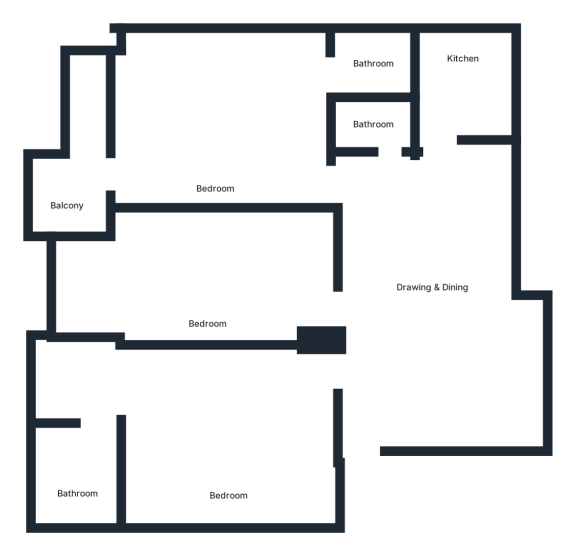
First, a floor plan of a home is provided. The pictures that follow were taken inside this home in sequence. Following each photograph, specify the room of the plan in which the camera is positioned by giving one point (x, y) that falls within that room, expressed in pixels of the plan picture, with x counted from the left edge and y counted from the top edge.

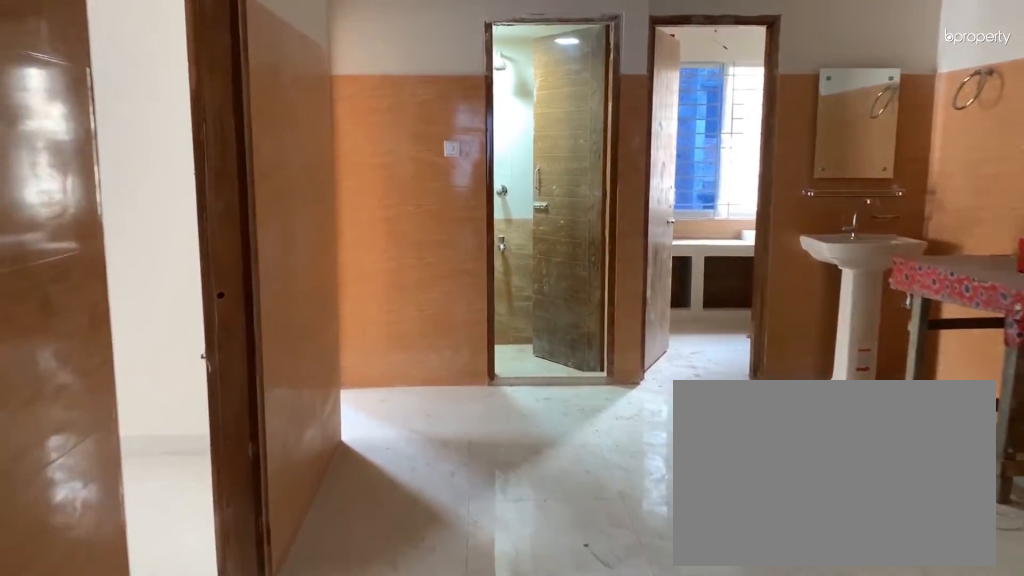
(364, 414)
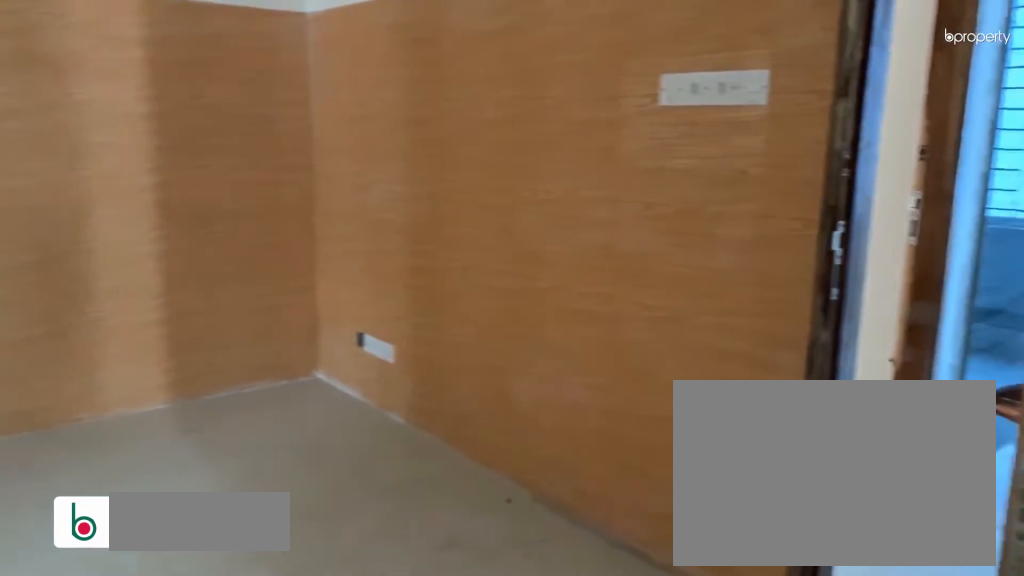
(440, 282)
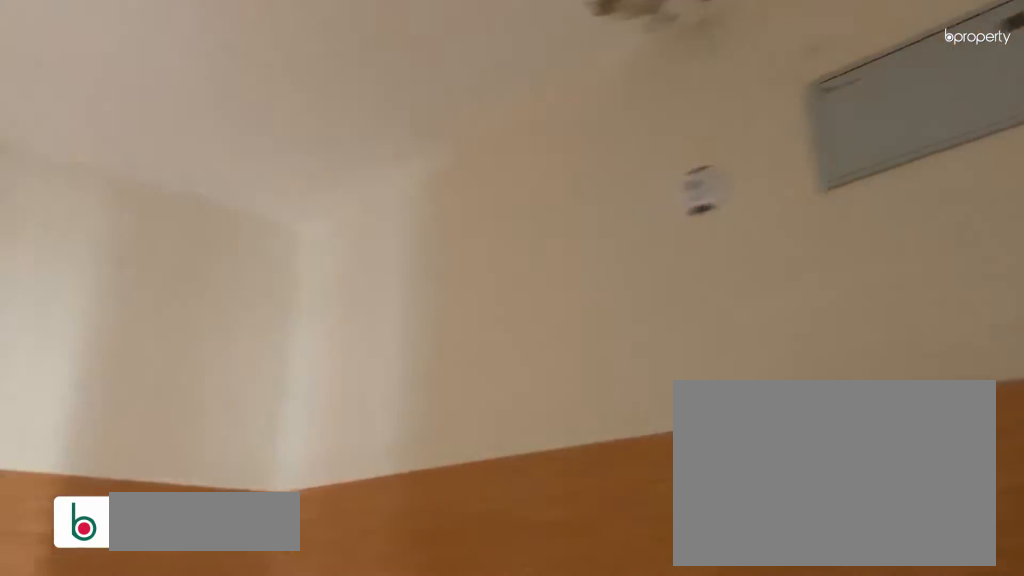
(440, 282)
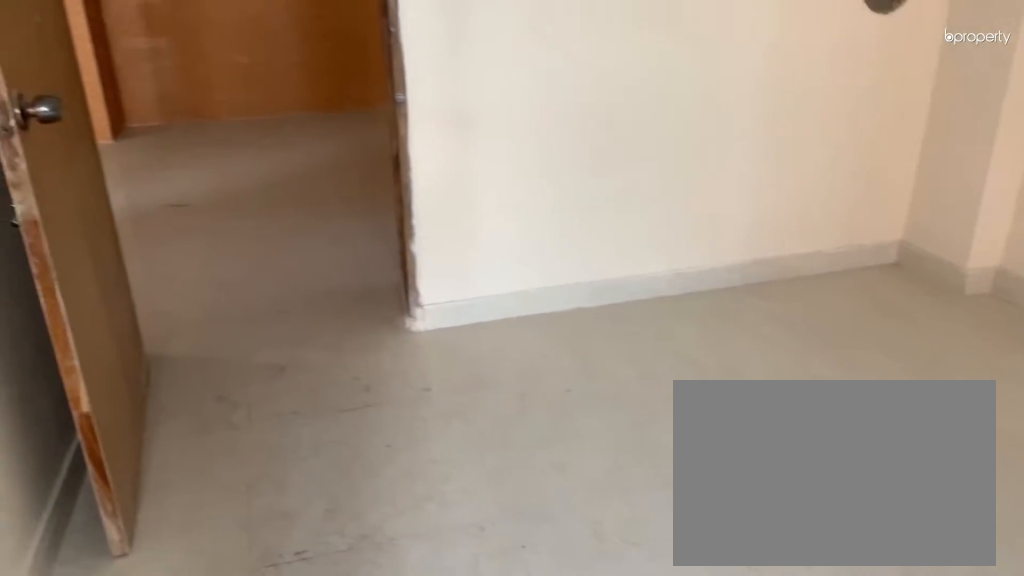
(228, 435)
